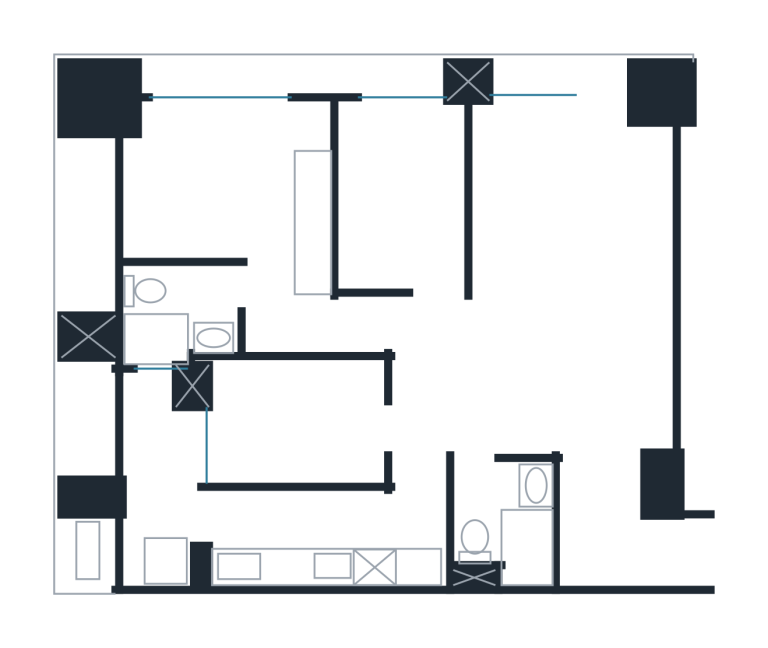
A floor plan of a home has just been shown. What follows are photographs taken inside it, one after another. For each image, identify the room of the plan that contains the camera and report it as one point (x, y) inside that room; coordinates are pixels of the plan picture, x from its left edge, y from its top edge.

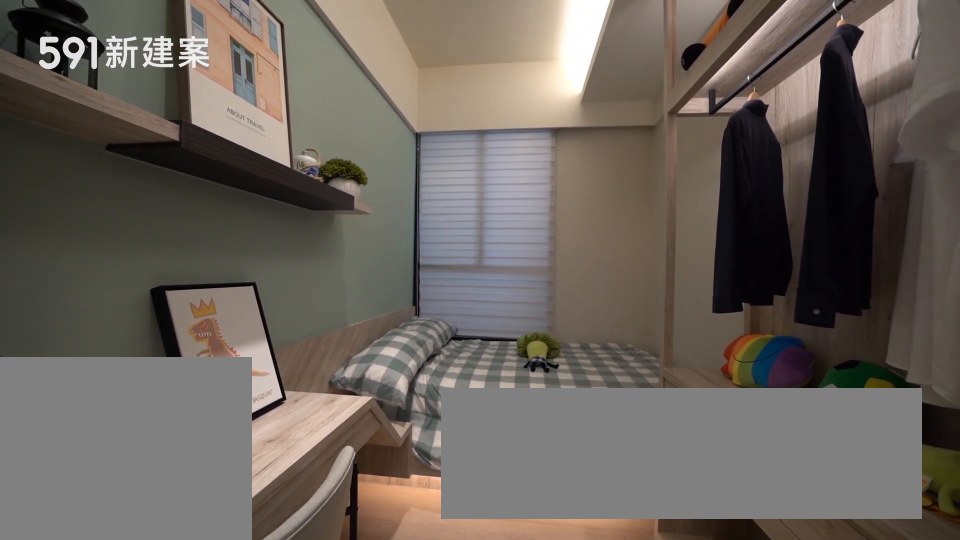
(292, 421)
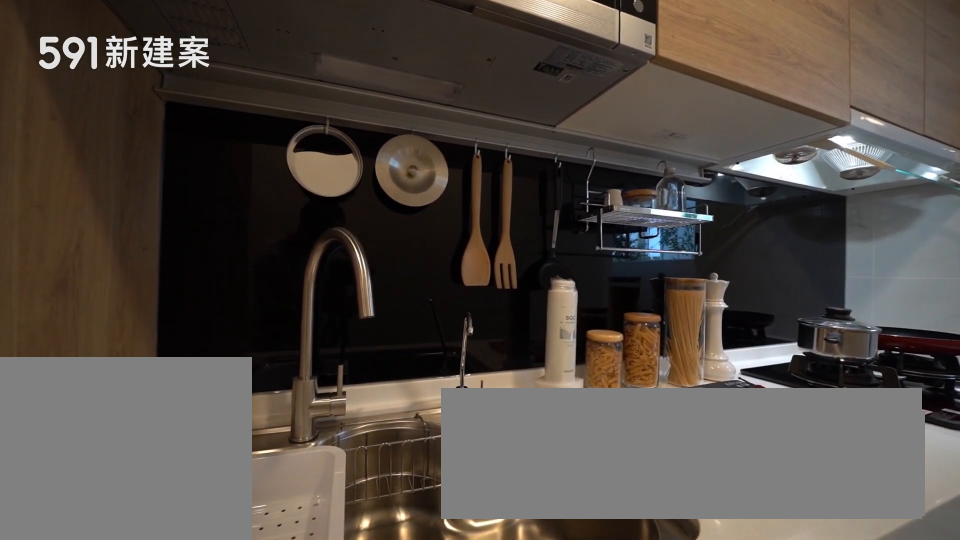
(326, 538)
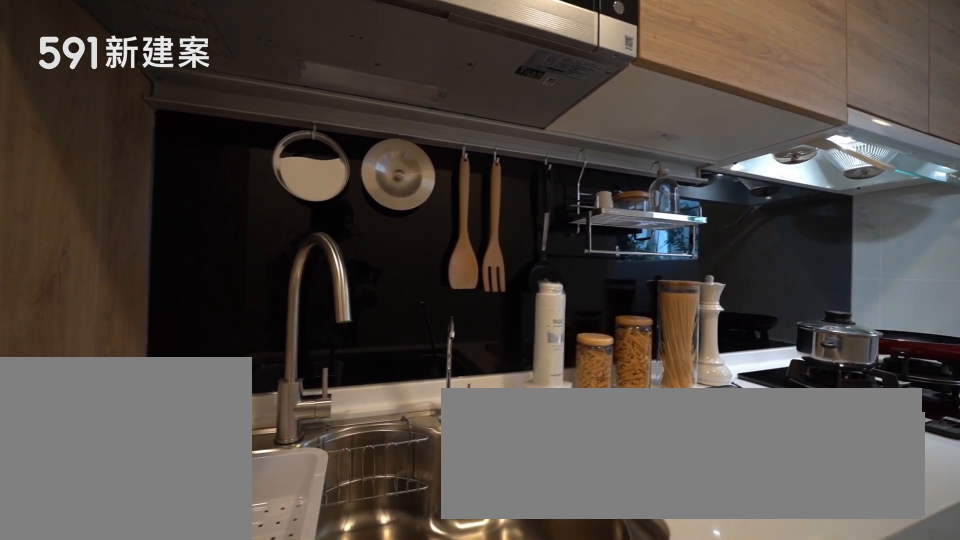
(326, 538)
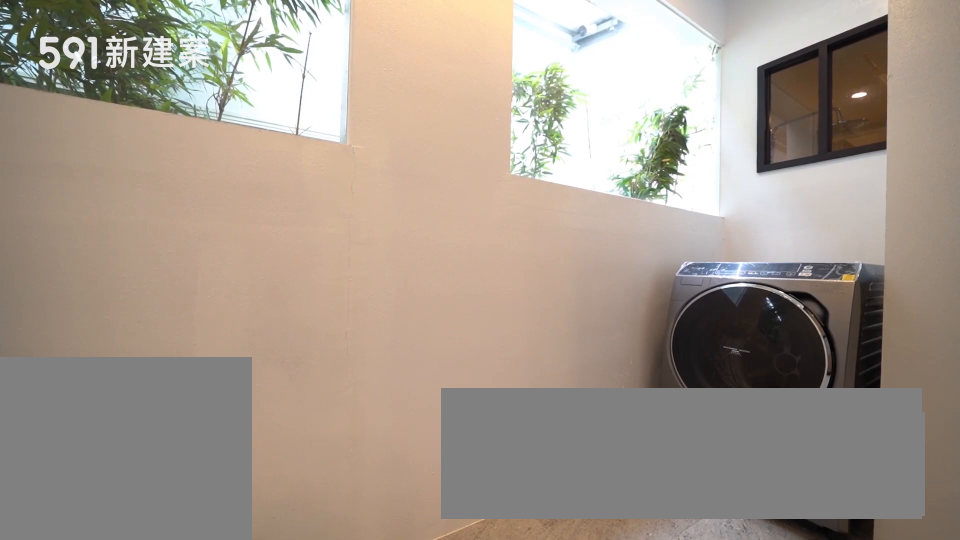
(154, 479)
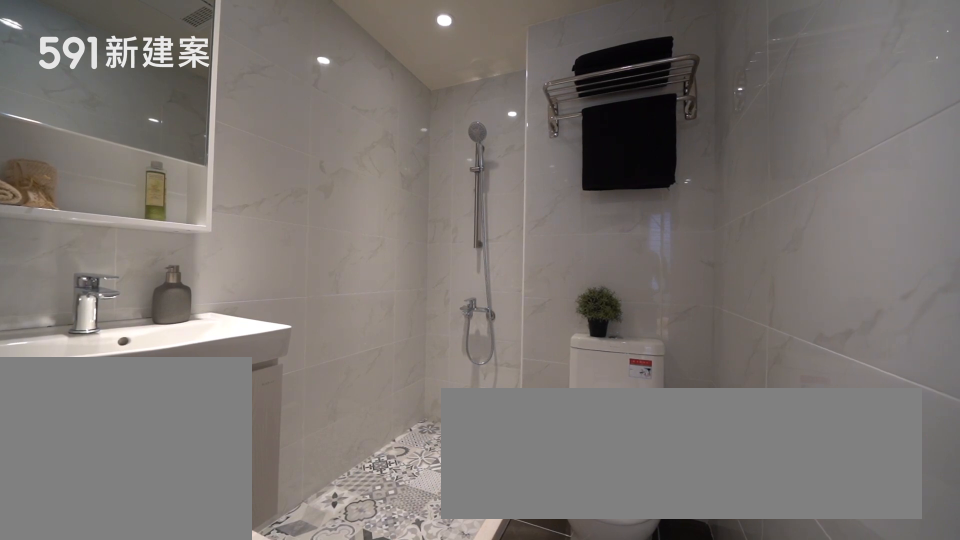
(510, 523)
